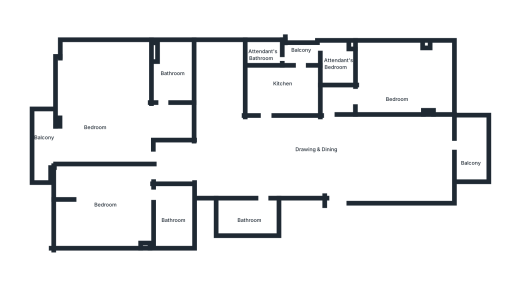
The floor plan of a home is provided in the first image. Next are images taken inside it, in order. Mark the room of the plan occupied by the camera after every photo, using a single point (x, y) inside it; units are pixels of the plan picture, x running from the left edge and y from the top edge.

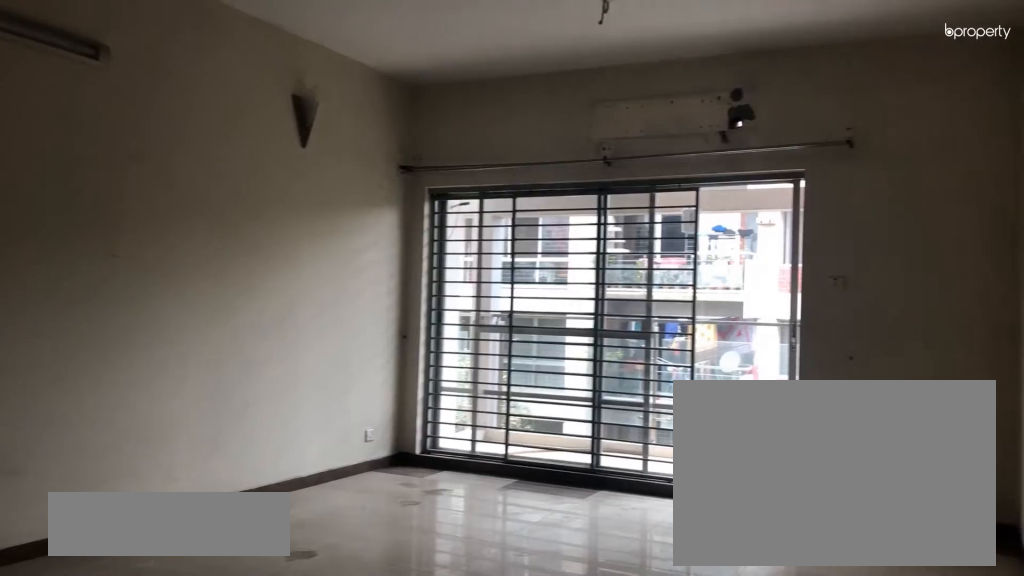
(317, 152)
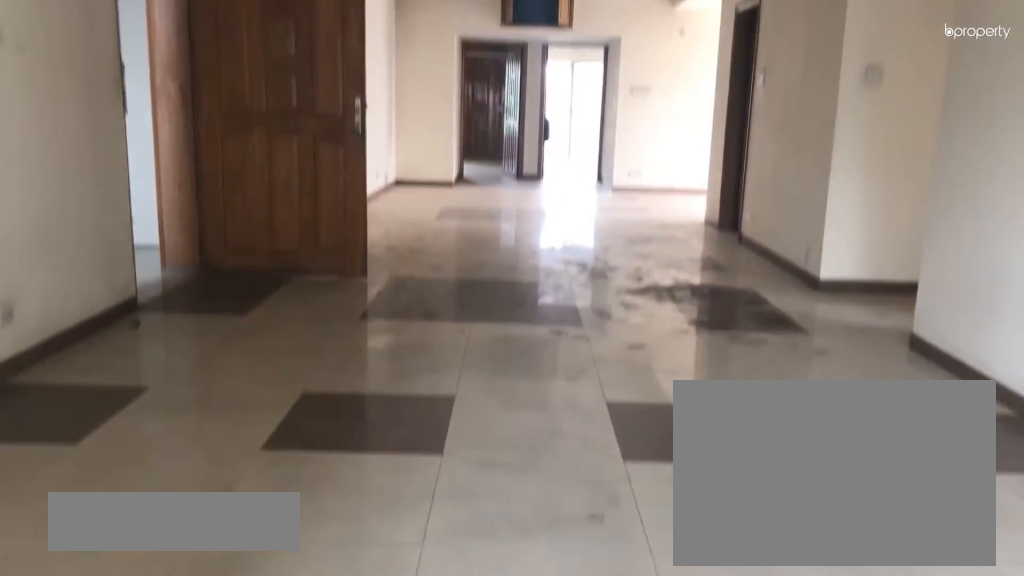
(317, 151)
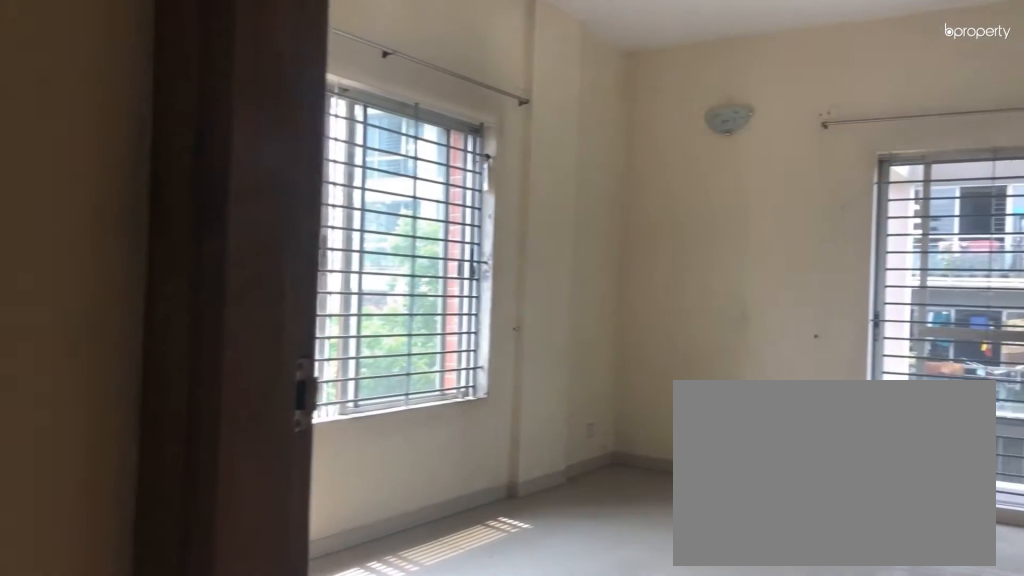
(357, 99)
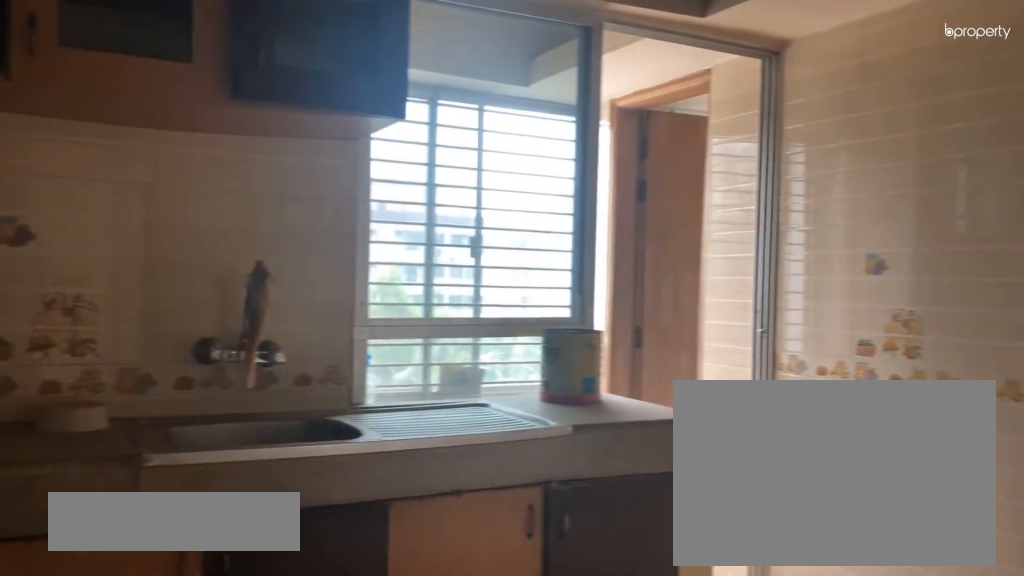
(279, 89)
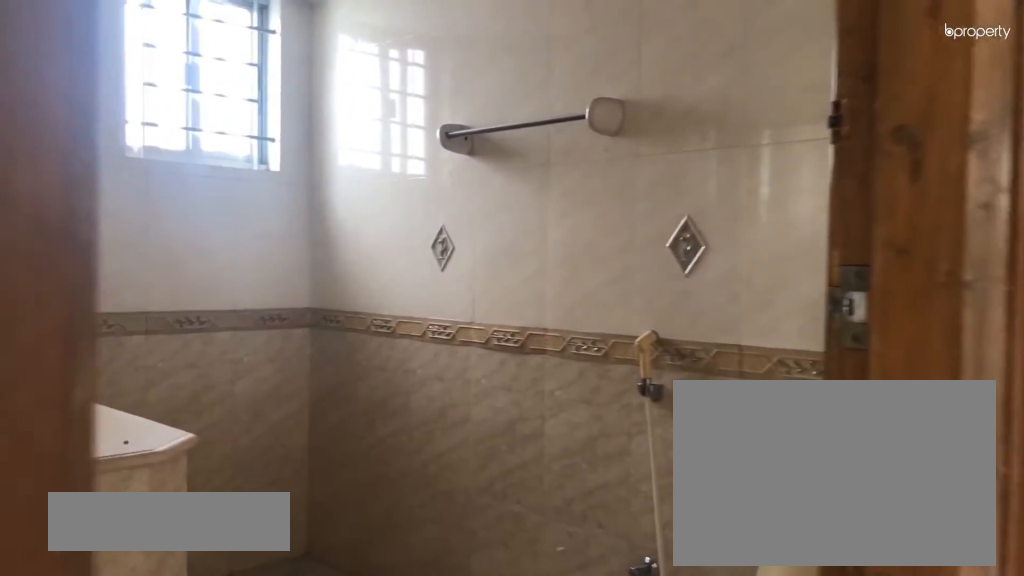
(172, 67)
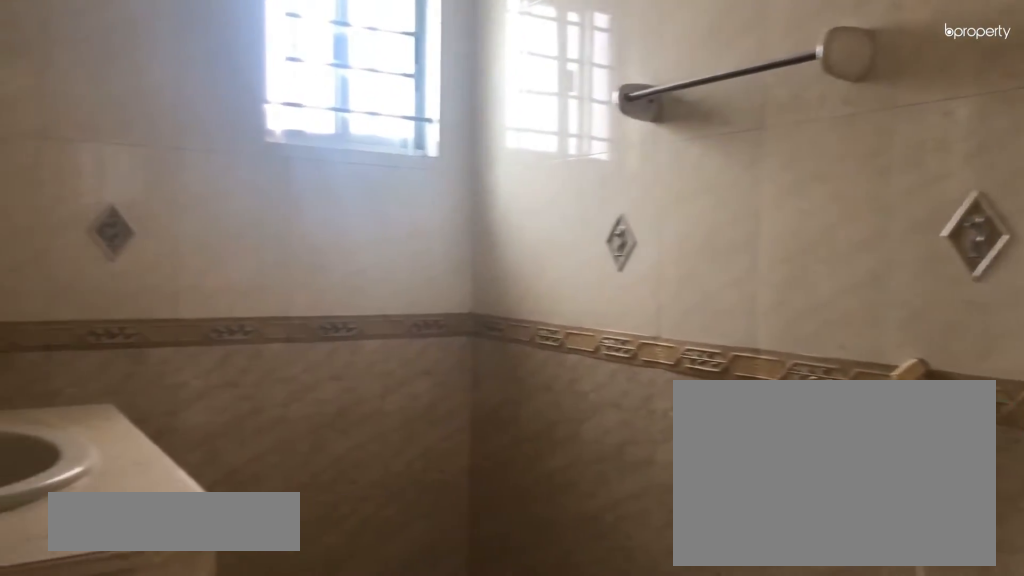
(172, 67)
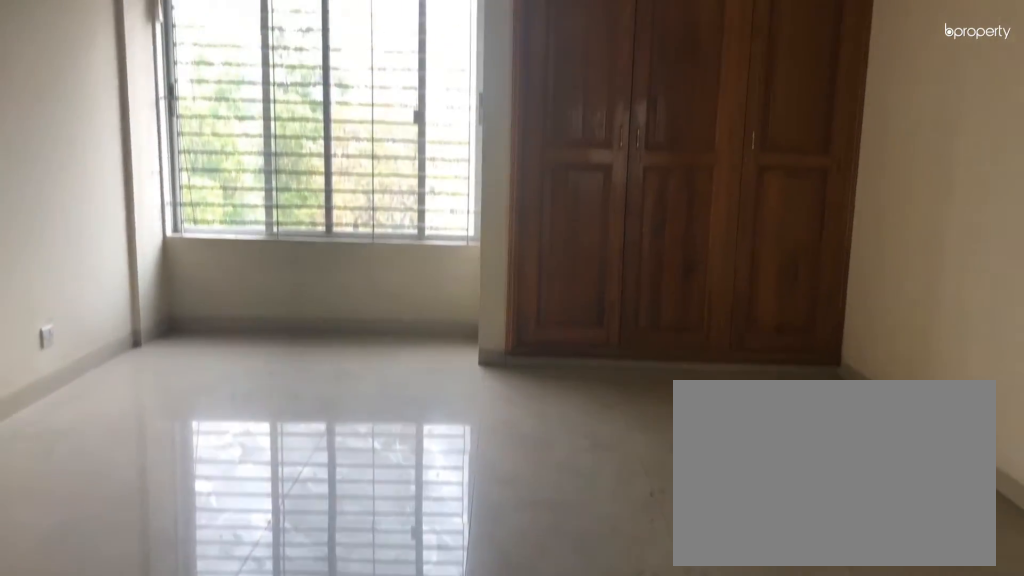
(101, 199)
